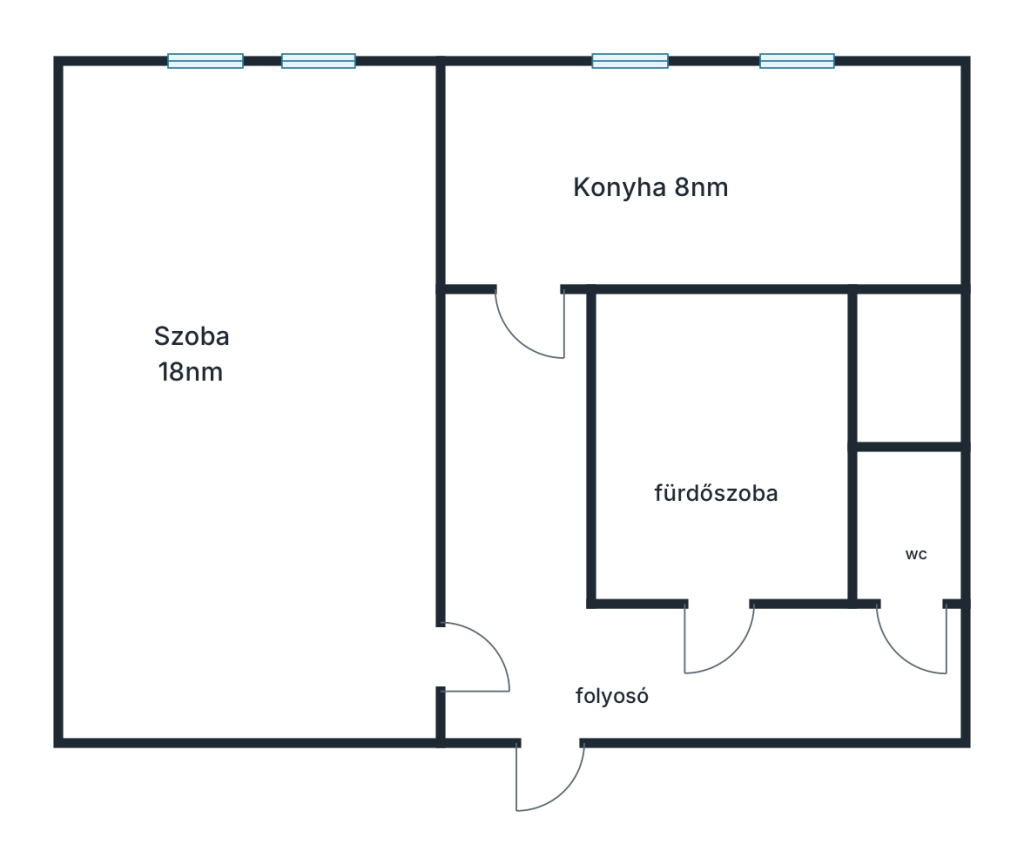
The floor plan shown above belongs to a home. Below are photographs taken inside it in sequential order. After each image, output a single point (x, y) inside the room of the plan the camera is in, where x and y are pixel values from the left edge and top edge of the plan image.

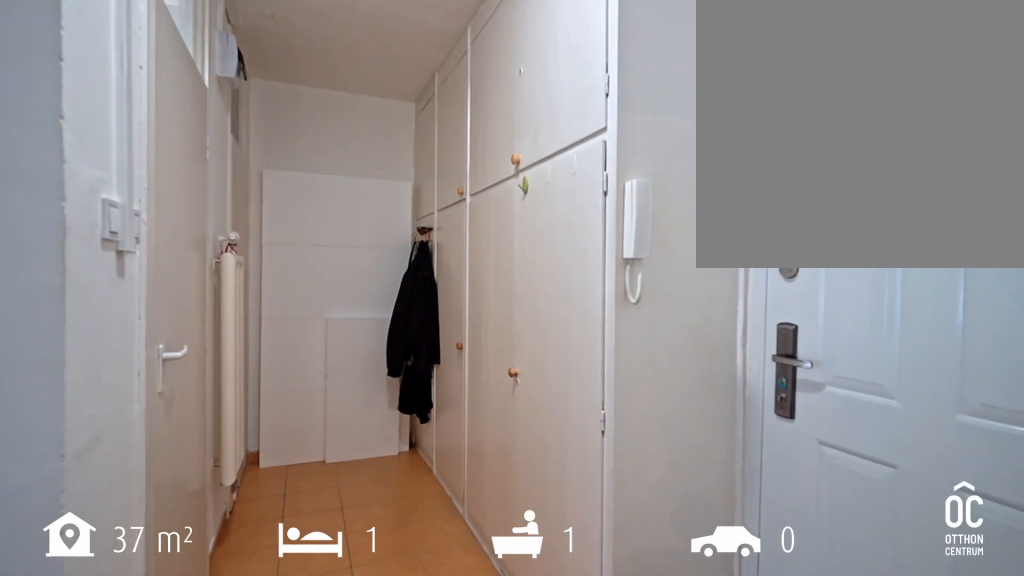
(540, 651)
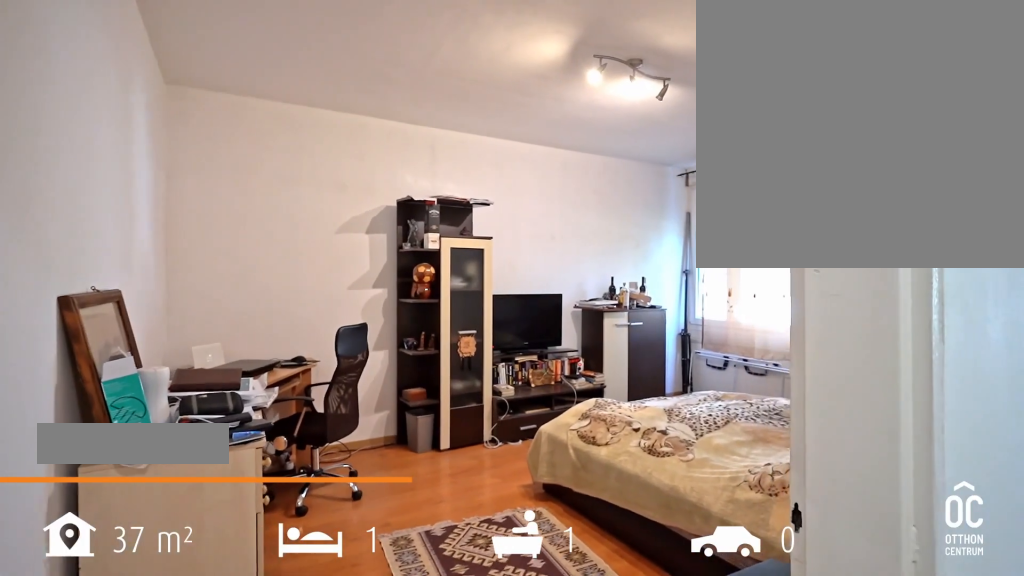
(244, 436)
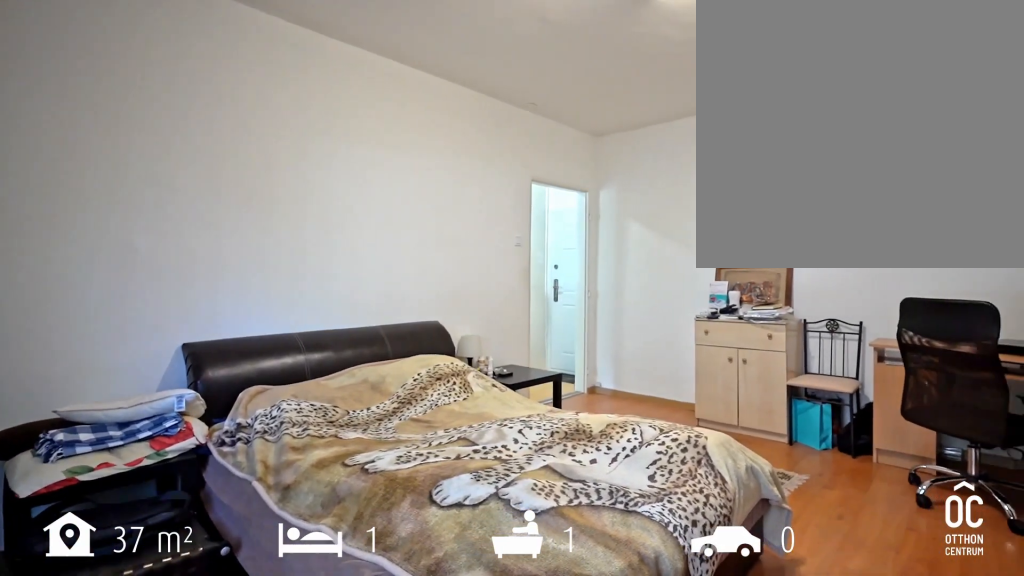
(244, 436)
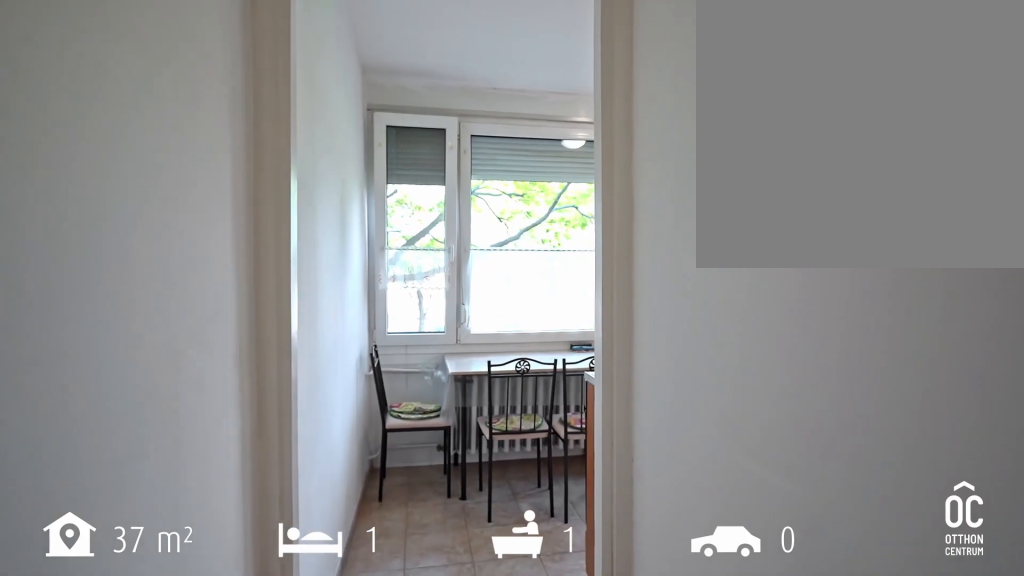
(516, 453)
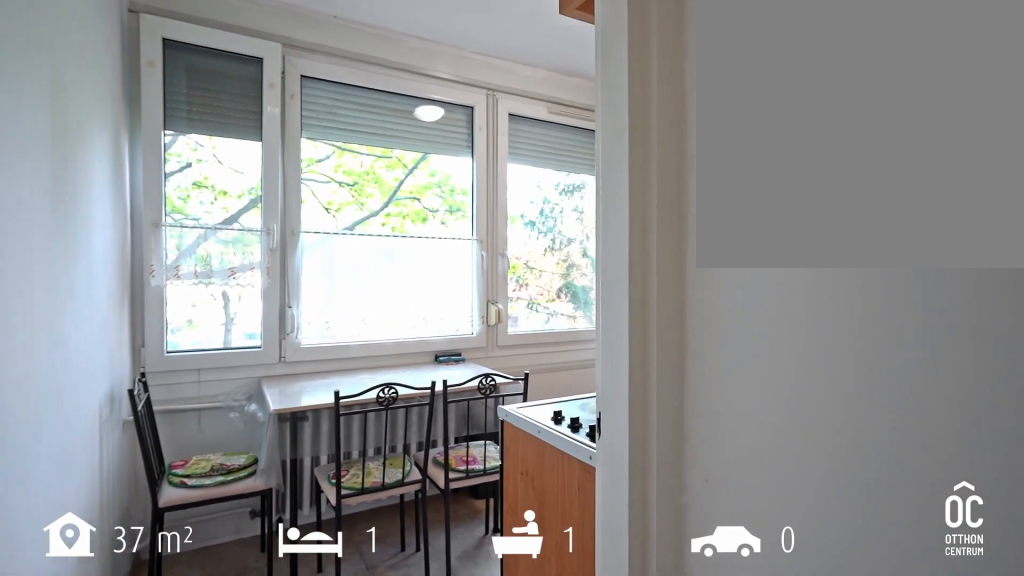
(703, 182)
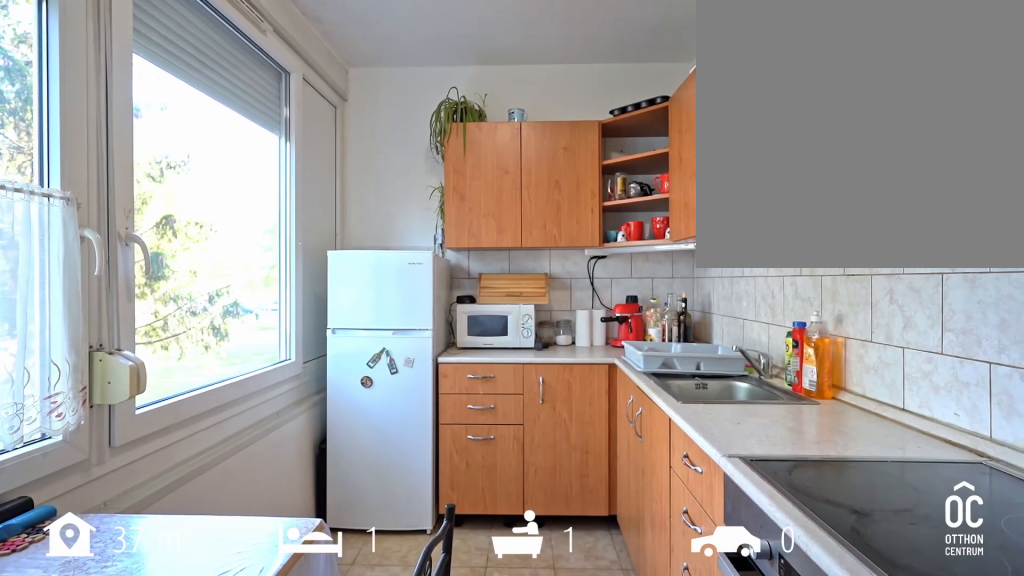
(702, 182)
